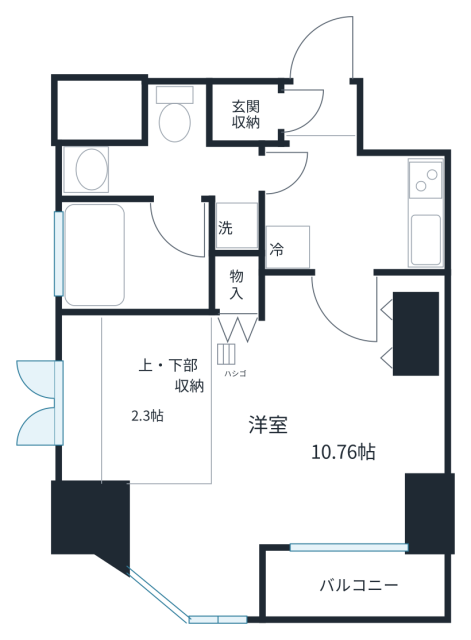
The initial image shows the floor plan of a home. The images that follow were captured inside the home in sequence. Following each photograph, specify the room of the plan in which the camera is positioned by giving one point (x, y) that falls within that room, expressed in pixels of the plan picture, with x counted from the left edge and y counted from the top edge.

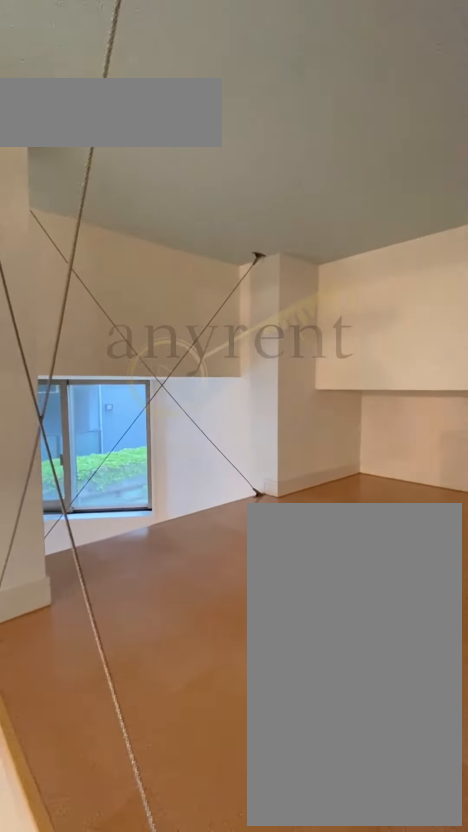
(138, 400)
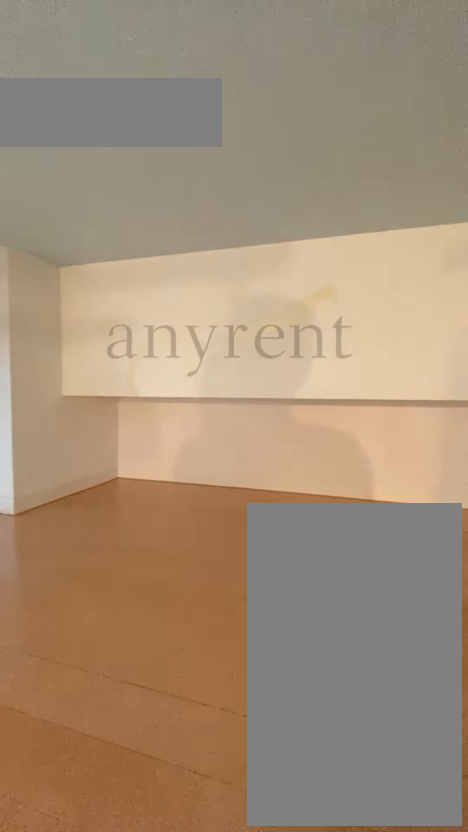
(138, 400)
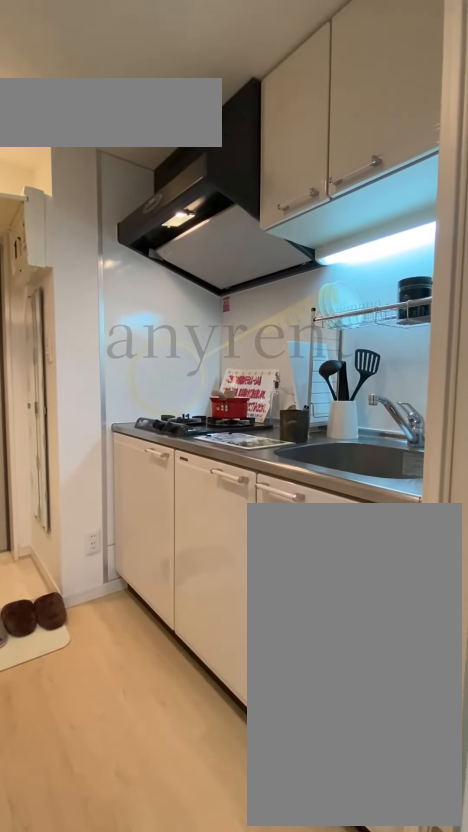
(425, 212)
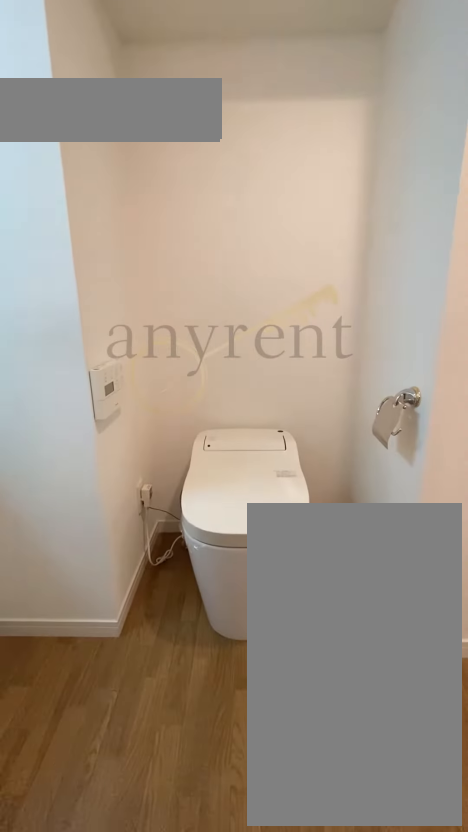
(175, 118)
